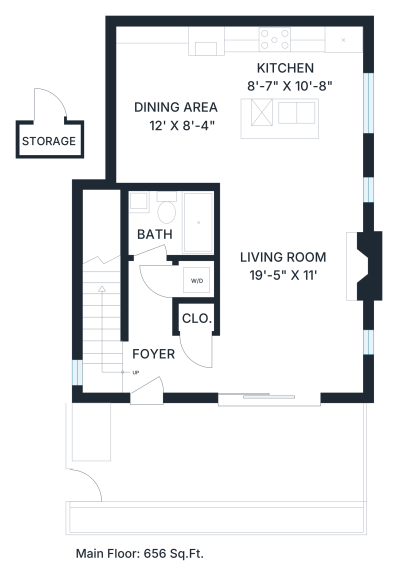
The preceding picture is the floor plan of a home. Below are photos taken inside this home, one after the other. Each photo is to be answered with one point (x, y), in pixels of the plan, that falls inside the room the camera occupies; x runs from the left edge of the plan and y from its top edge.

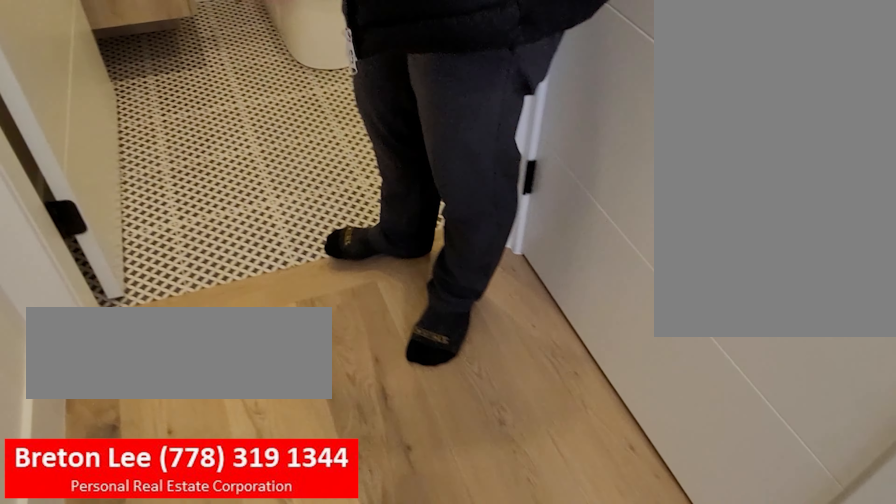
(155, 237)
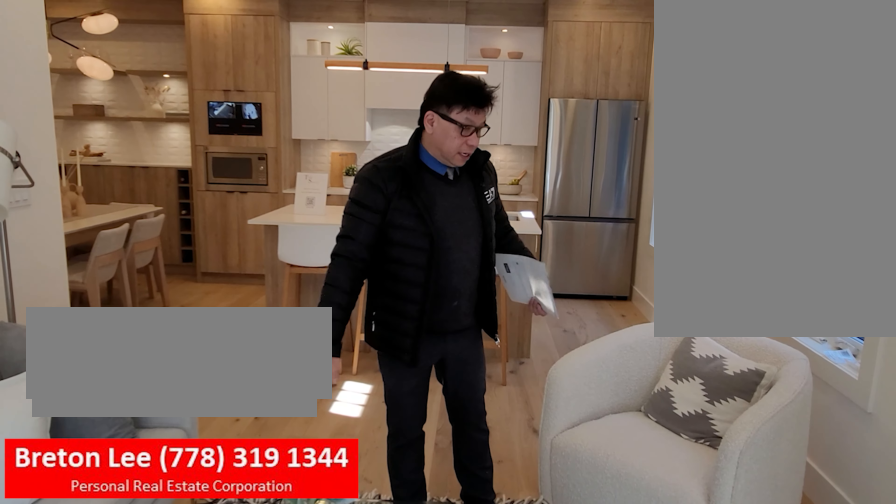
(280, 311)
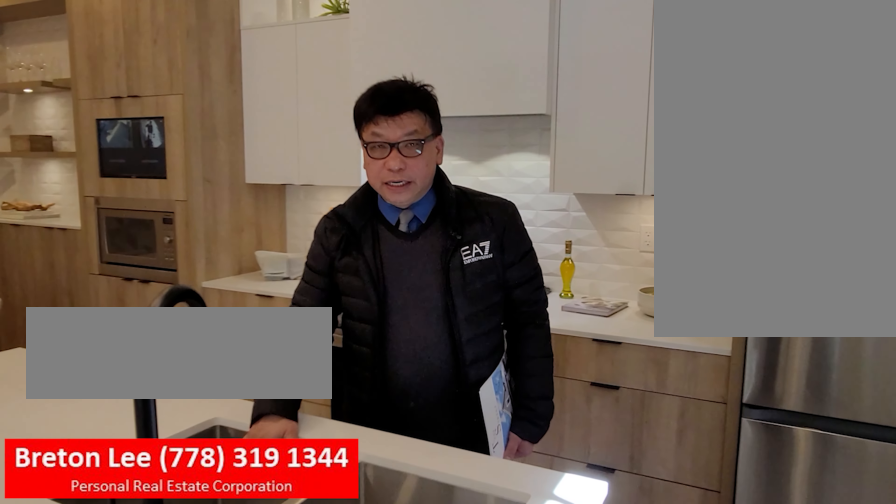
(340, 111)
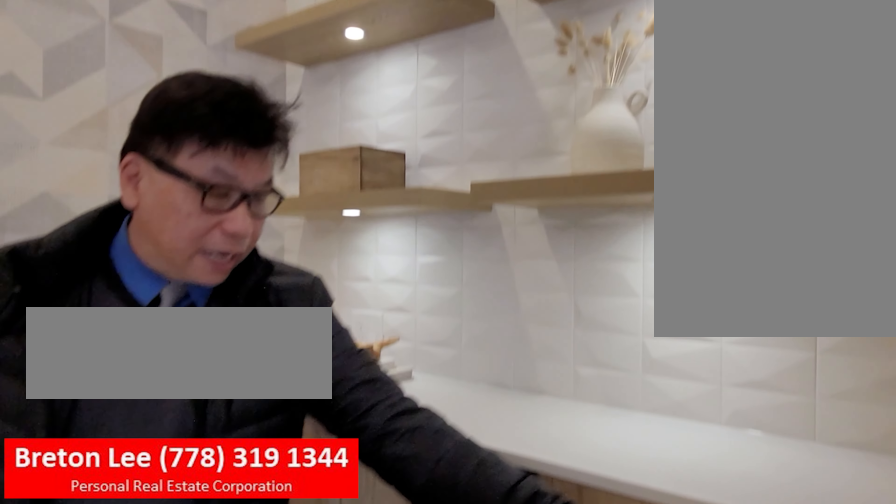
(340, 111)
